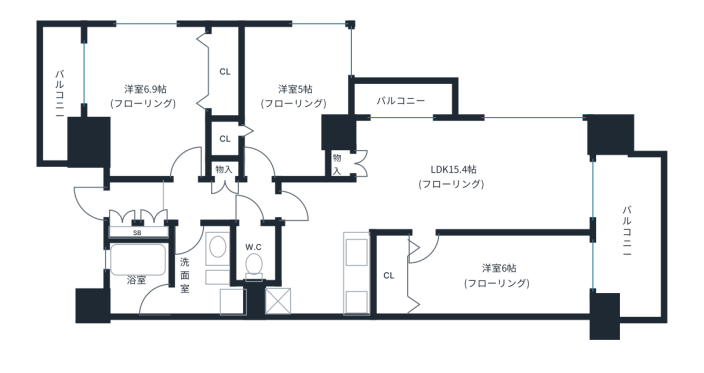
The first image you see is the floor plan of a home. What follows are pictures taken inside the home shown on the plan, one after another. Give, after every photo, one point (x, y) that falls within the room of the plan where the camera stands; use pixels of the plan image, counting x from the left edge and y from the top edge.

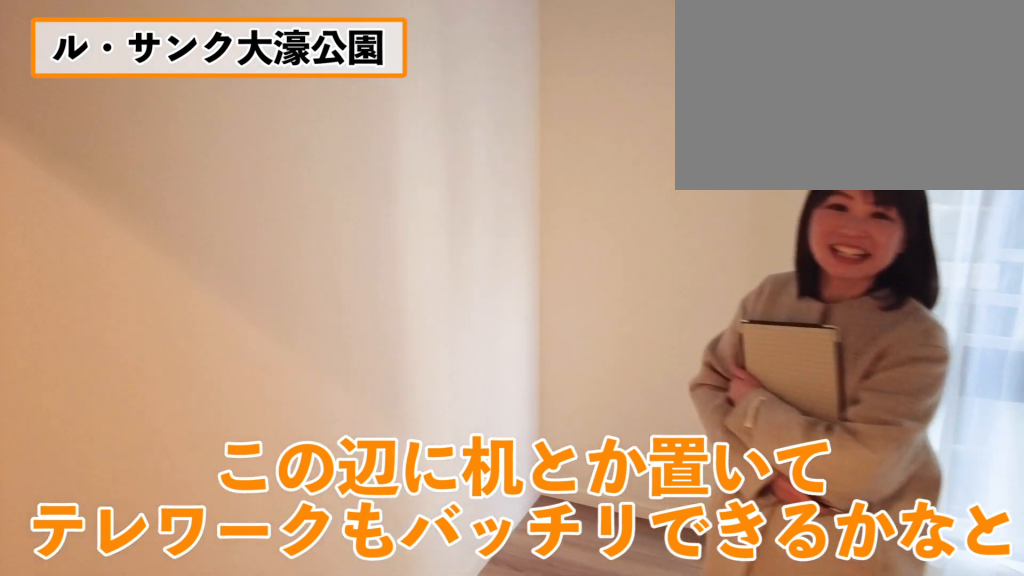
(294, 98)
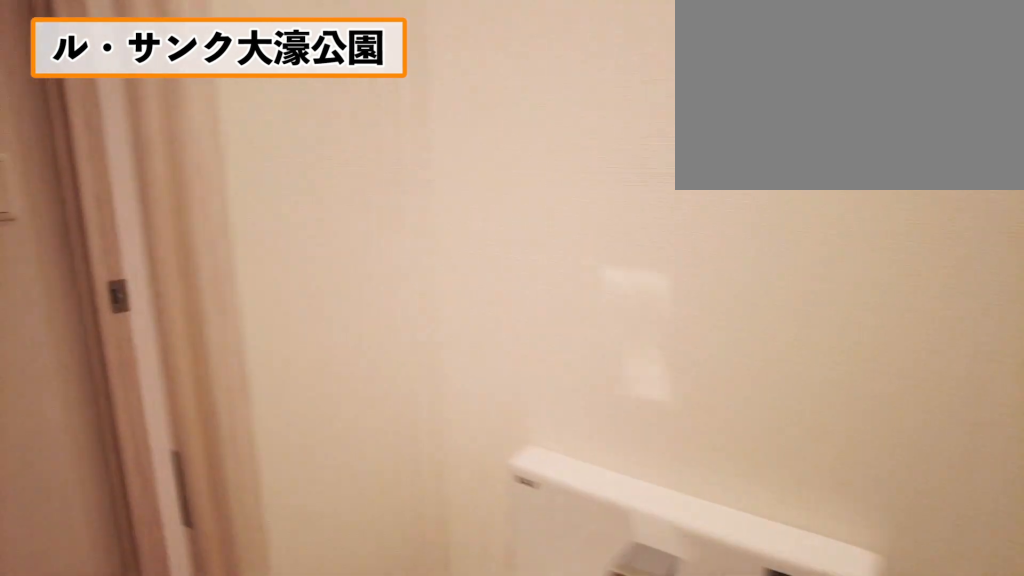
(257, 258)
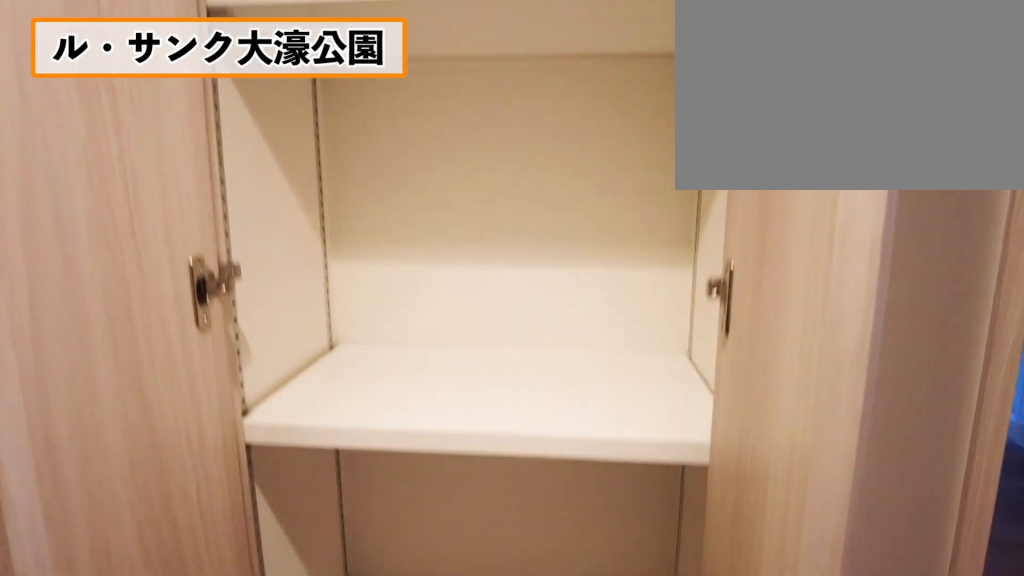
(224, 197)
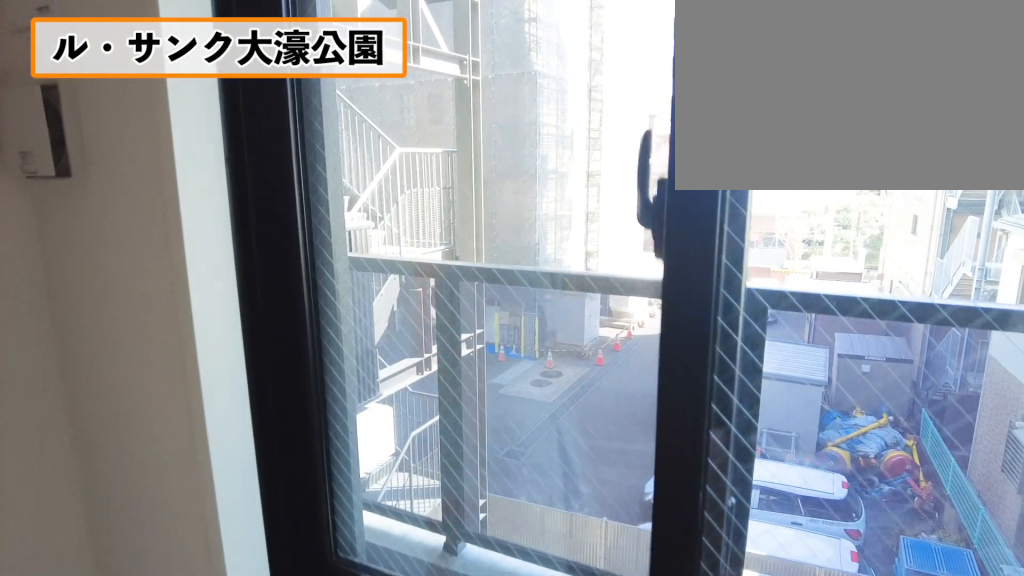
(146, 94)
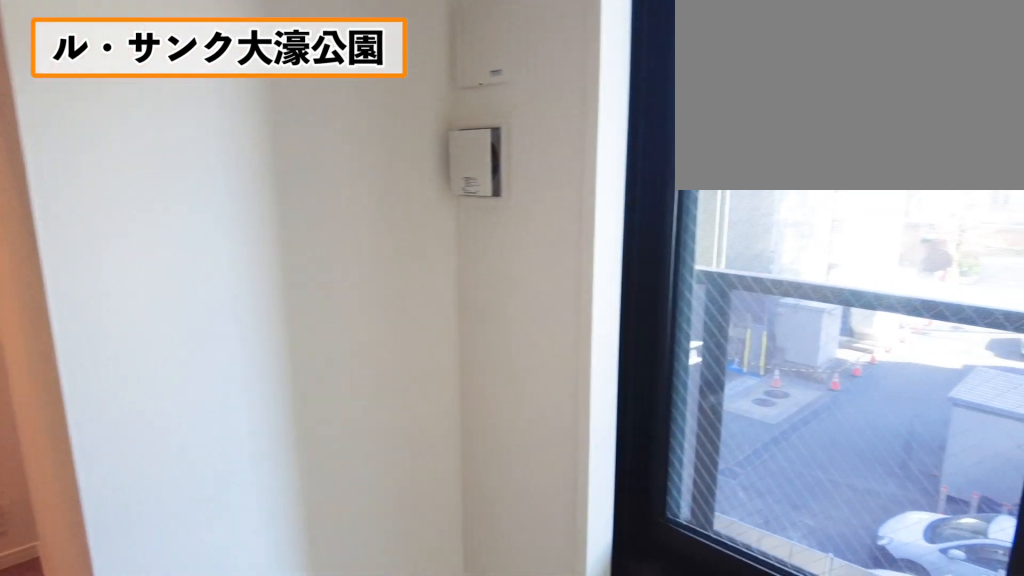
(146, 94)
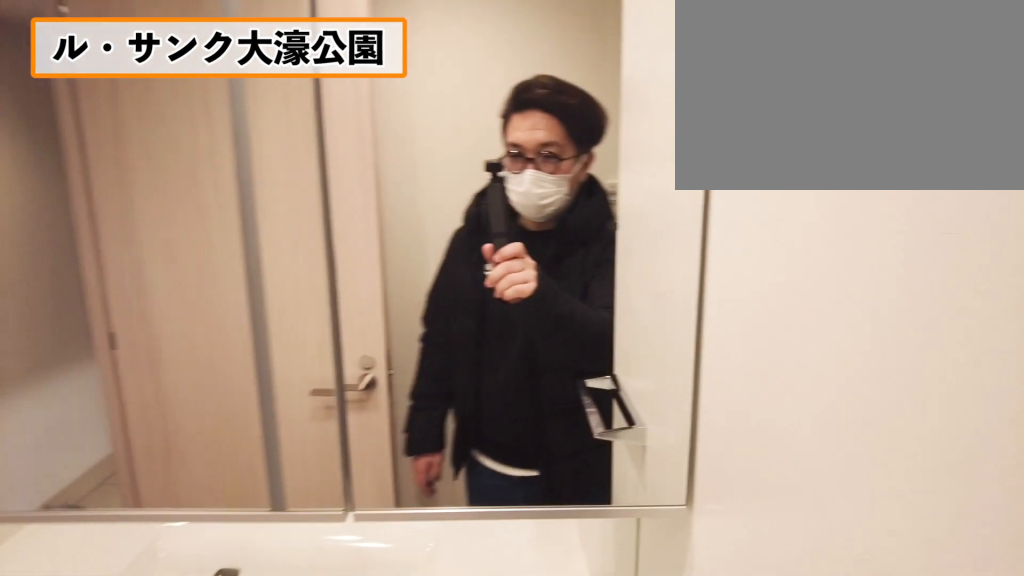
(195, 259)
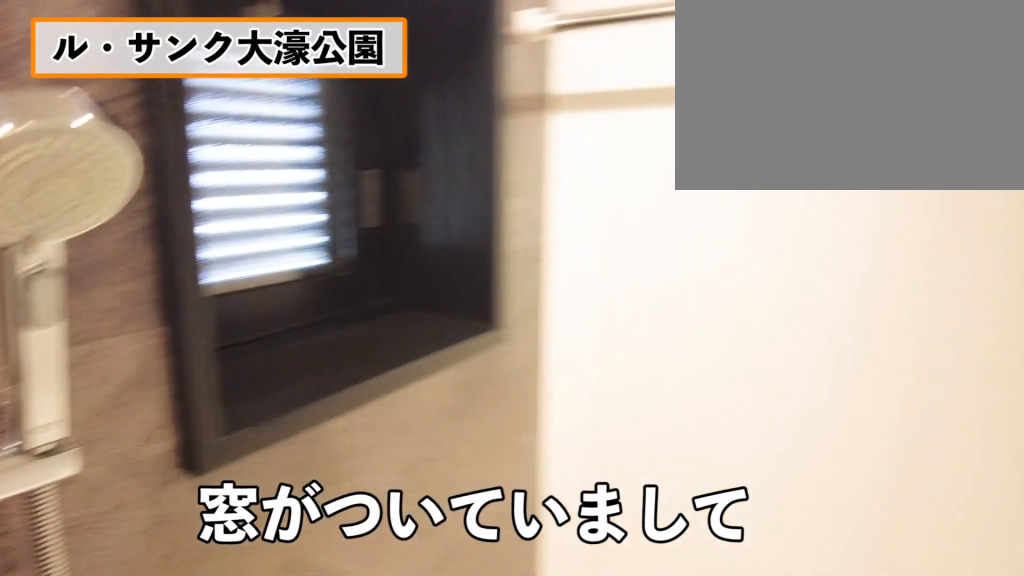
(150, 283)
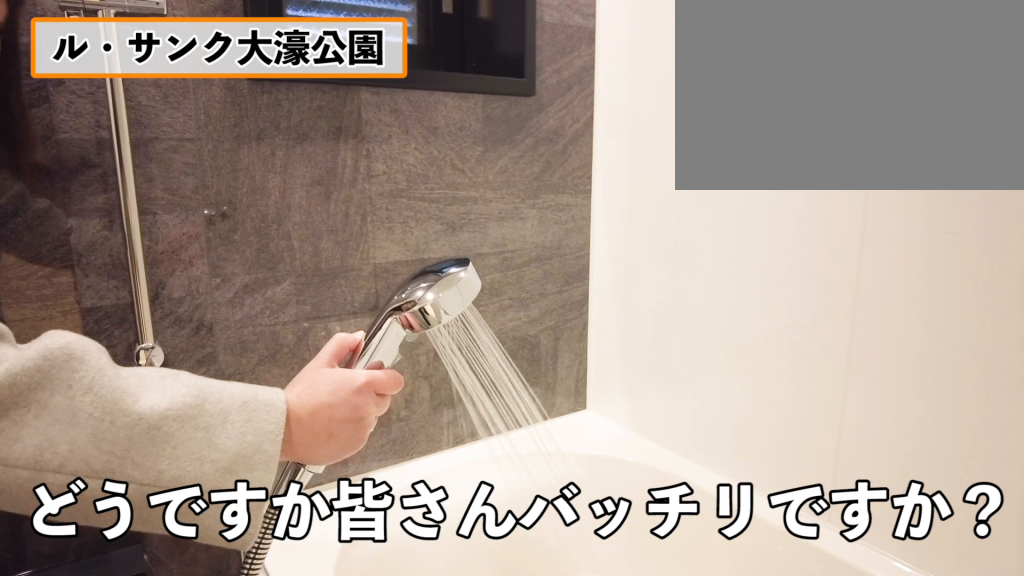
(150, 283)
